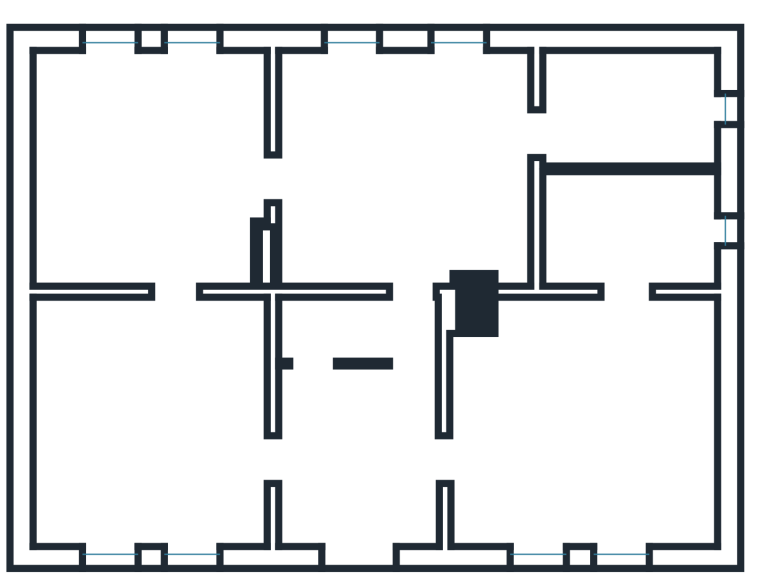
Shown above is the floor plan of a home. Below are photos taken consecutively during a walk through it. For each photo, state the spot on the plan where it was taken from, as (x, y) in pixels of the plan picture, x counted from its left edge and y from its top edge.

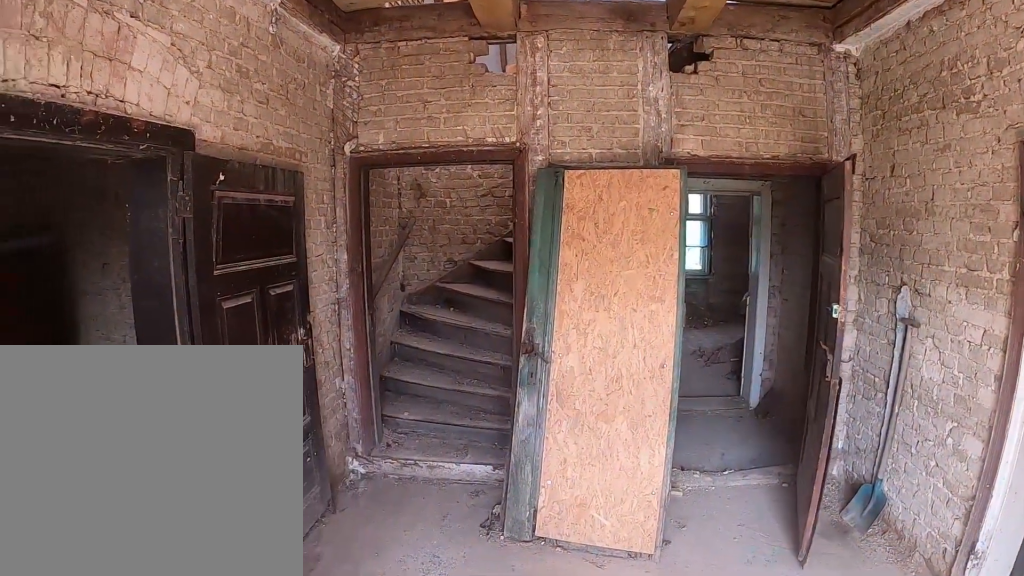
(359, 453)
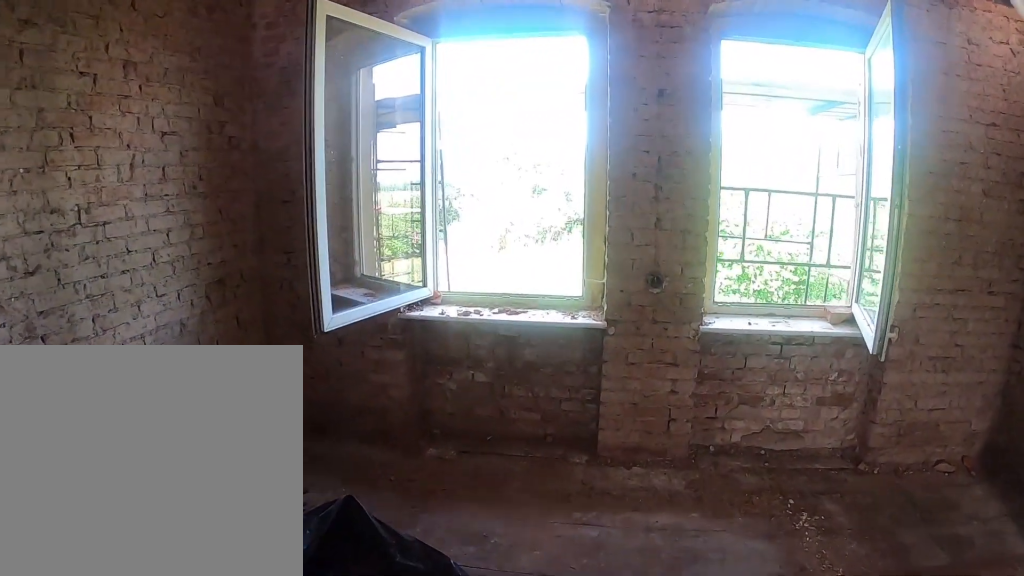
(110, 194)
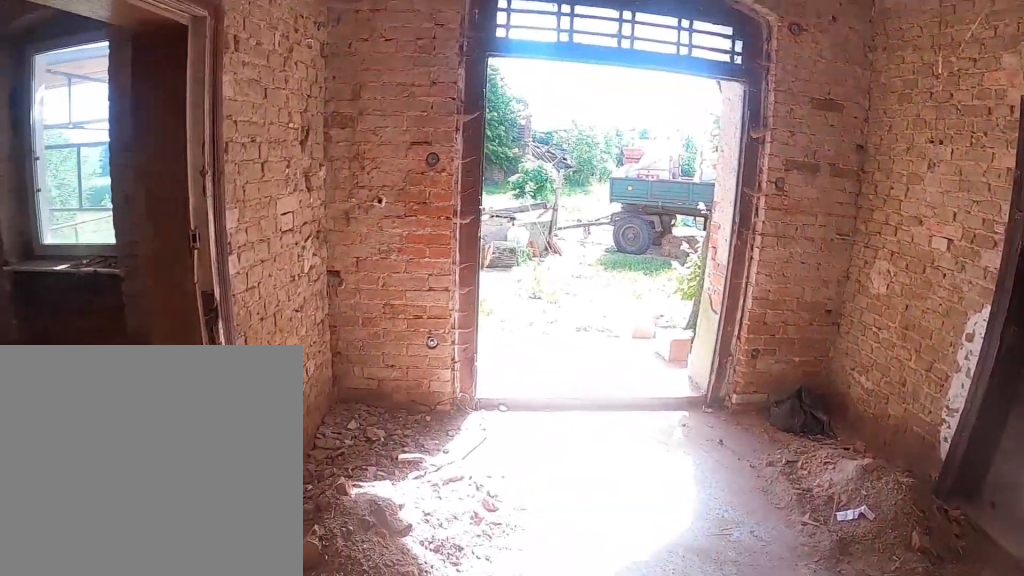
(399, 410)
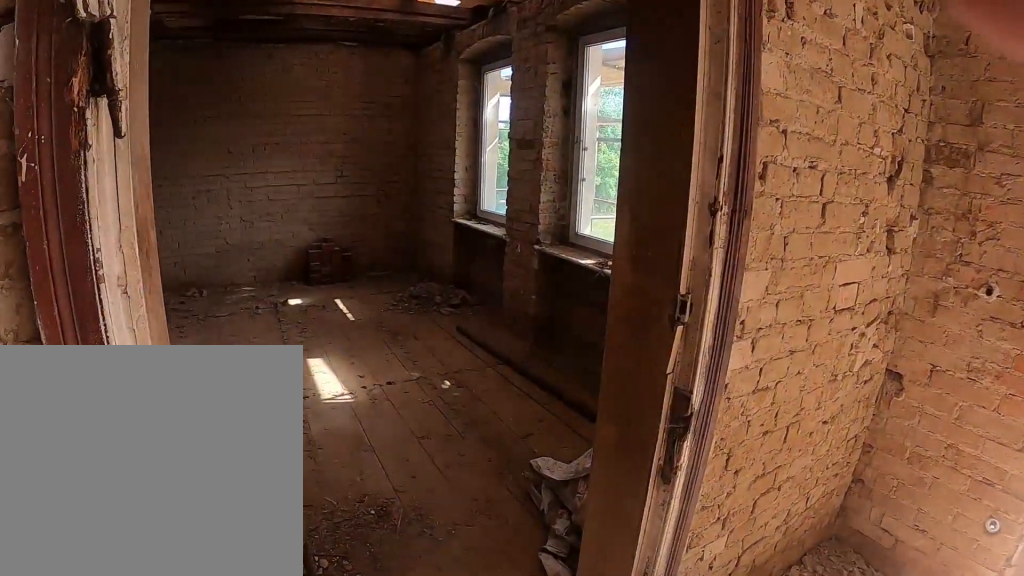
(400, 438)
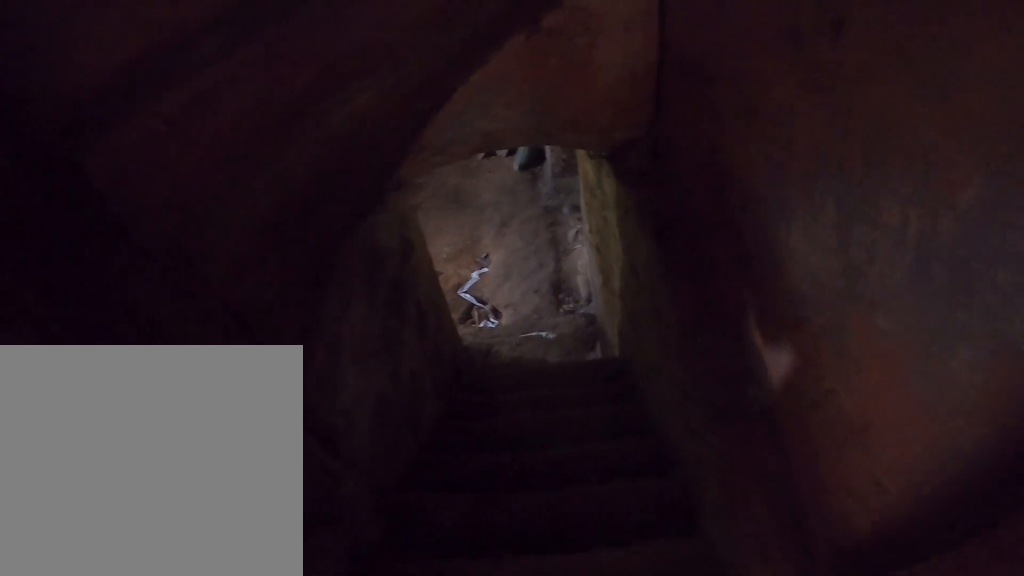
(394, 327)
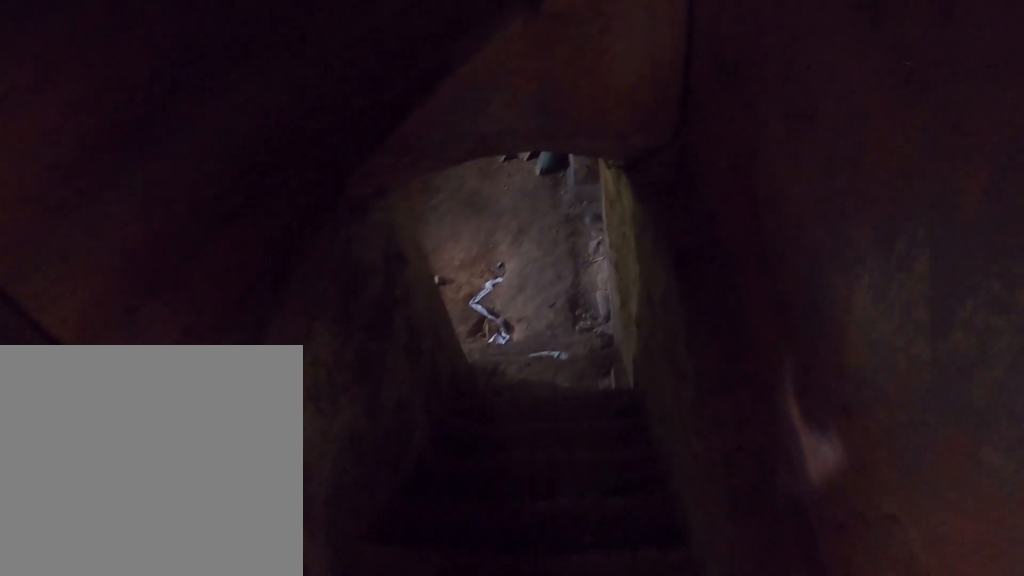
(377, 324)
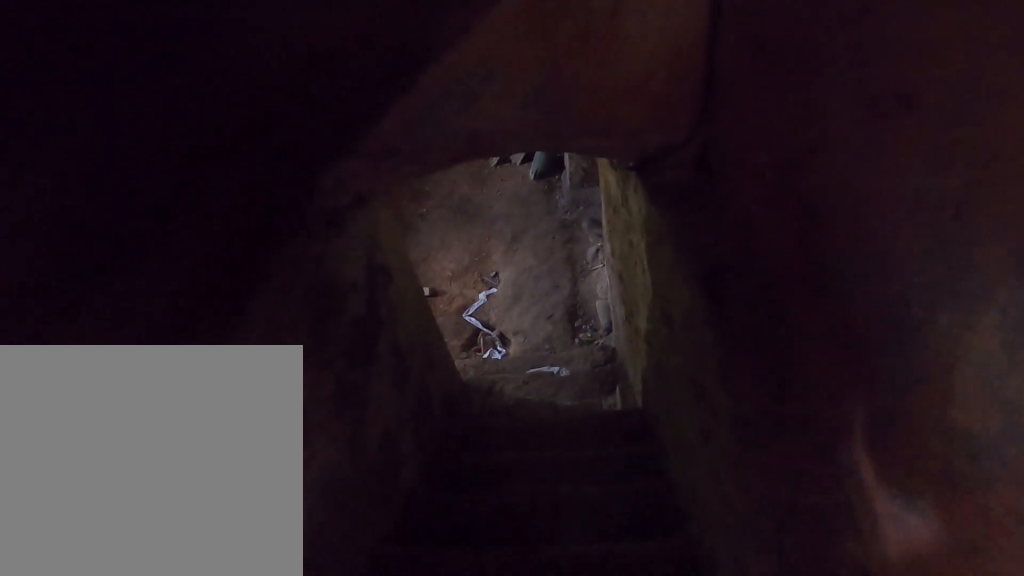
(368, 324)
